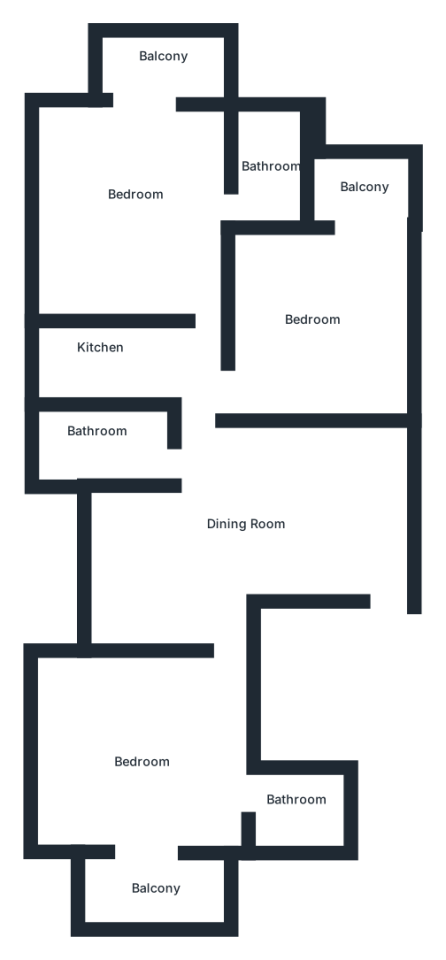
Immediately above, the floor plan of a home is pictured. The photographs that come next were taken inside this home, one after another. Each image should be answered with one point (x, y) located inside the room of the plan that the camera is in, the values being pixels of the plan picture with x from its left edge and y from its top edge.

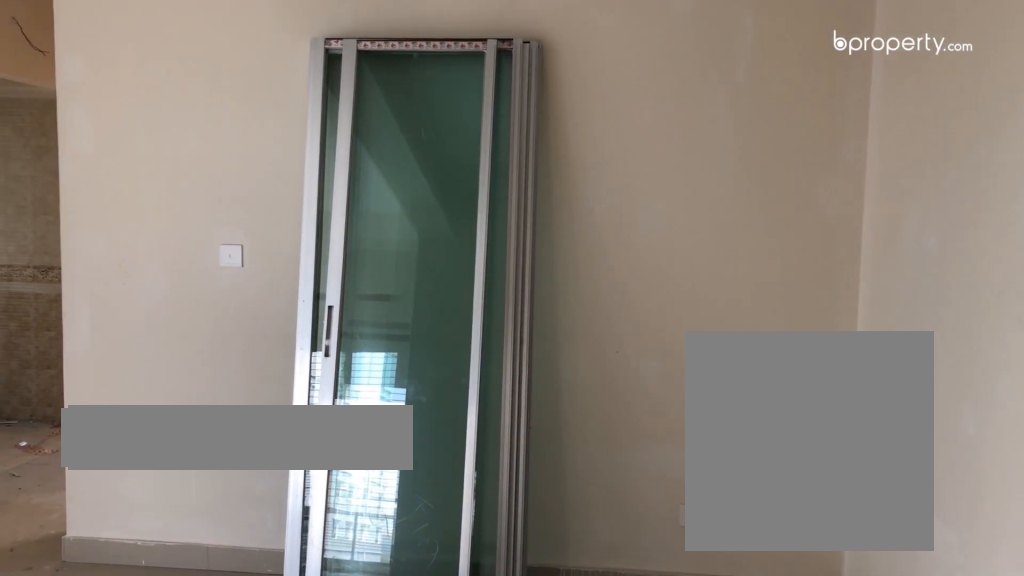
(249, 538)
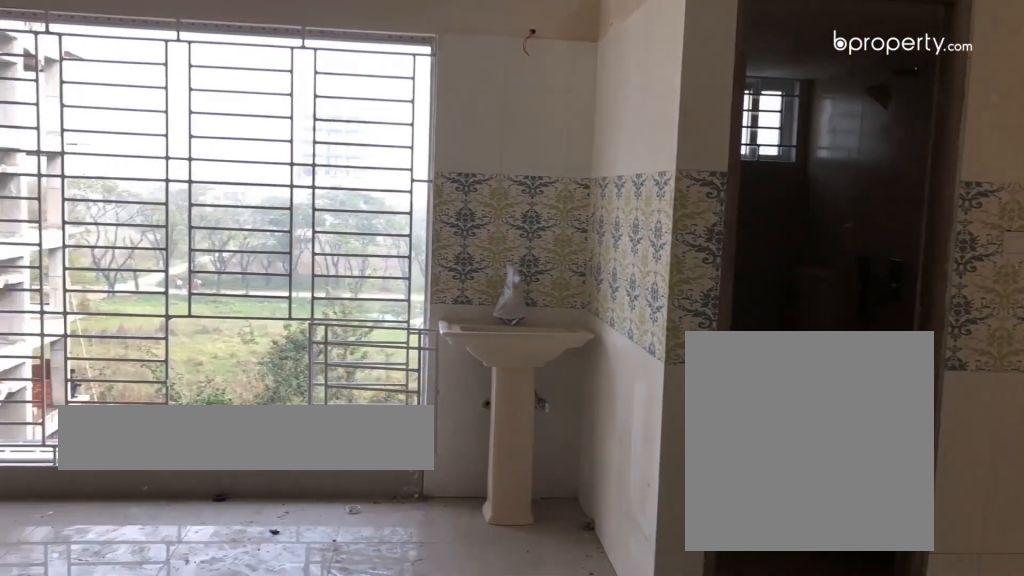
(249, 538)
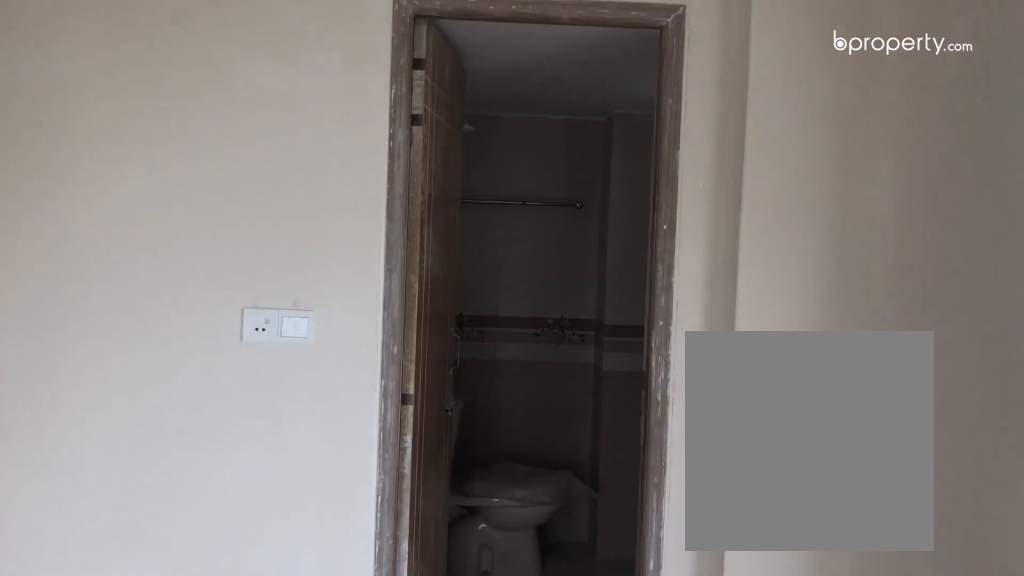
(161, 813)
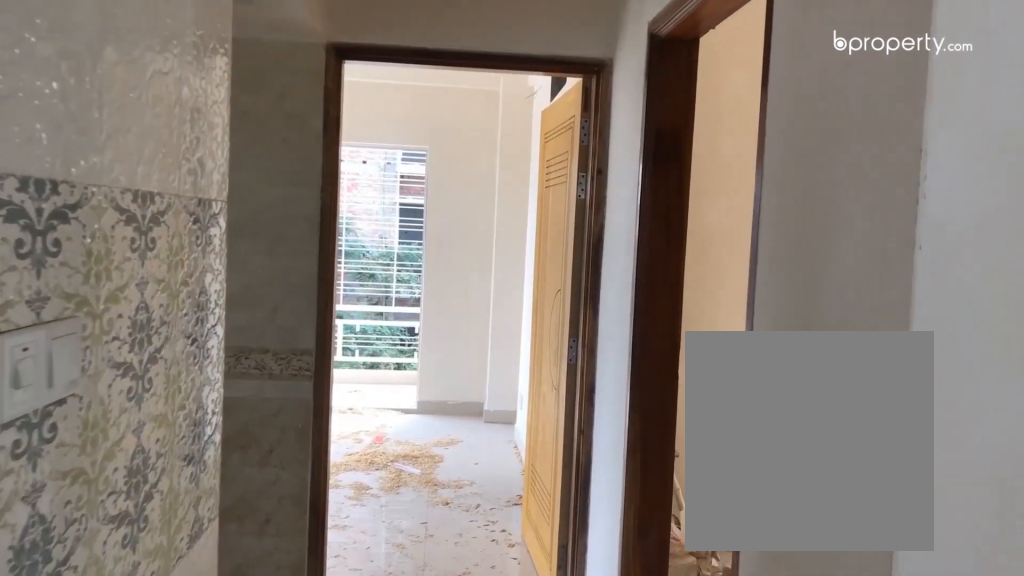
(102, 363)
